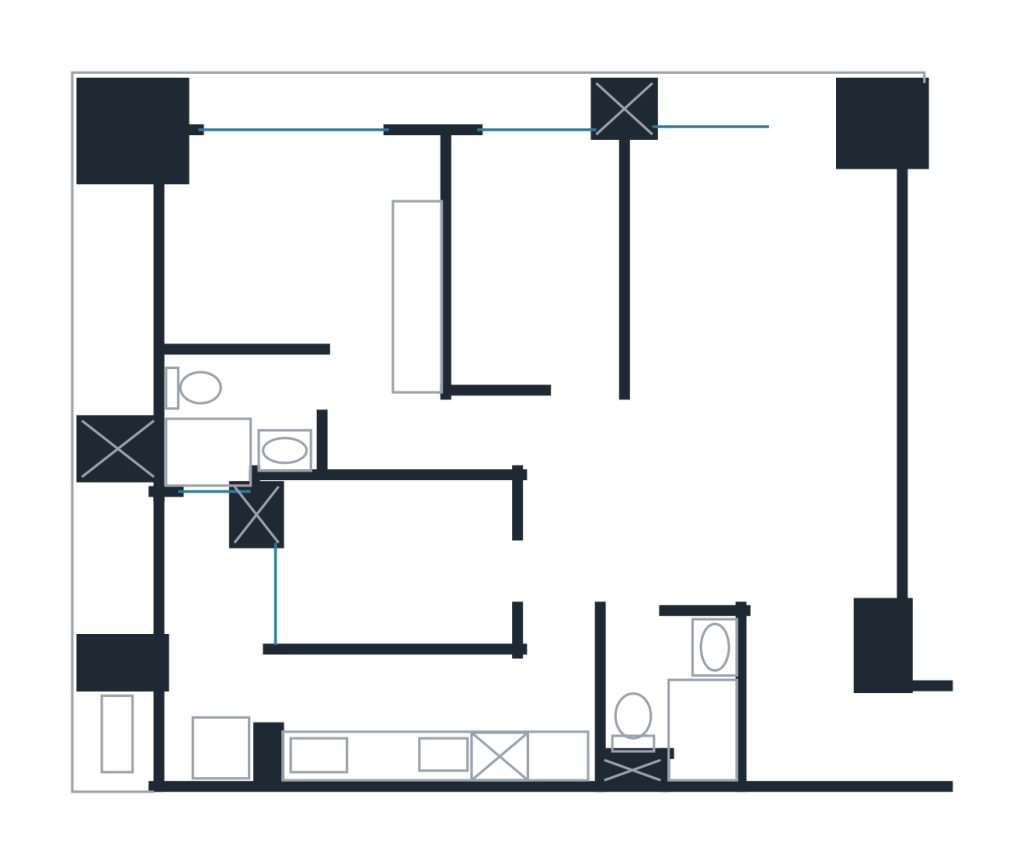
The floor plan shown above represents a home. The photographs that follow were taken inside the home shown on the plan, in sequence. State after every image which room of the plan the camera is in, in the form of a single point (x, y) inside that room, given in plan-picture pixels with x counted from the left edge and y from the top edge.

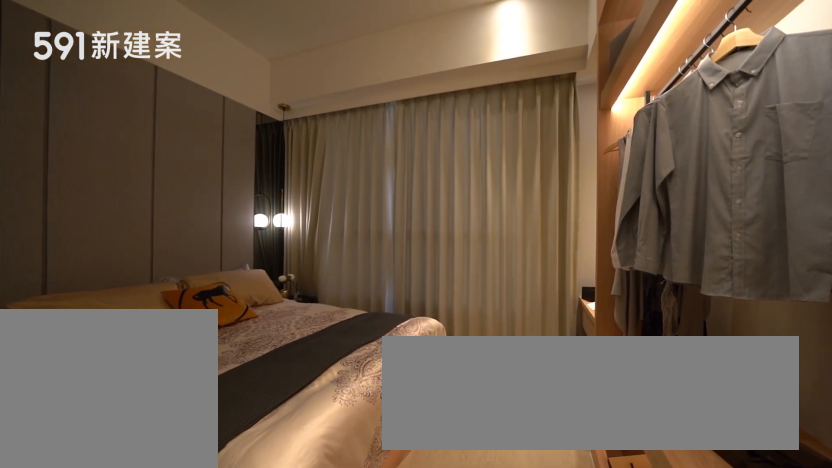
(317, 270)
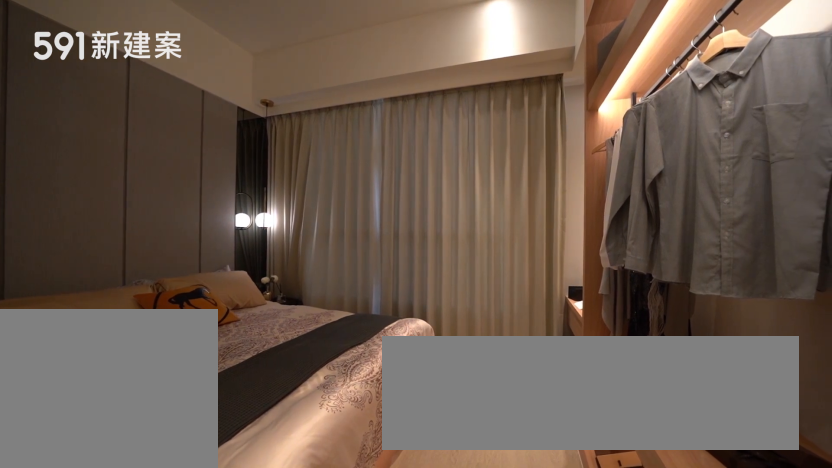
(317, 270)
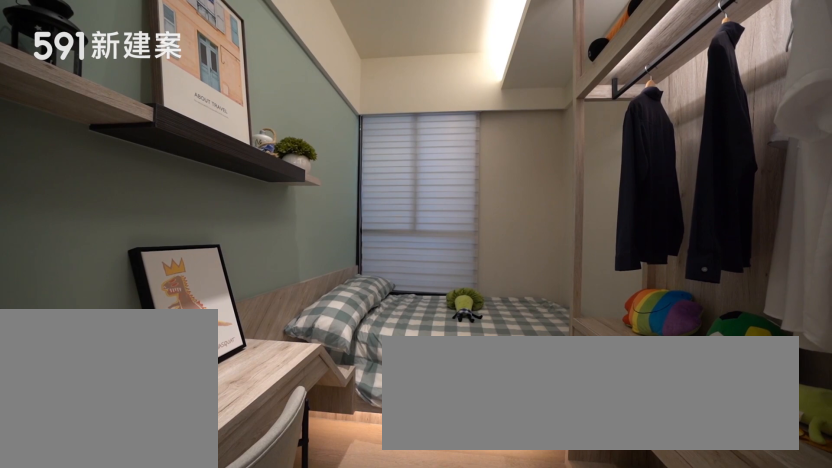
(389, 561)
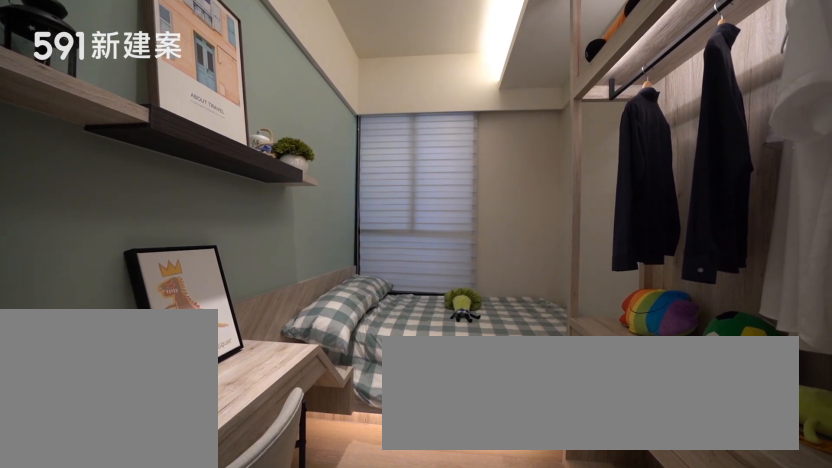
(389, 561)
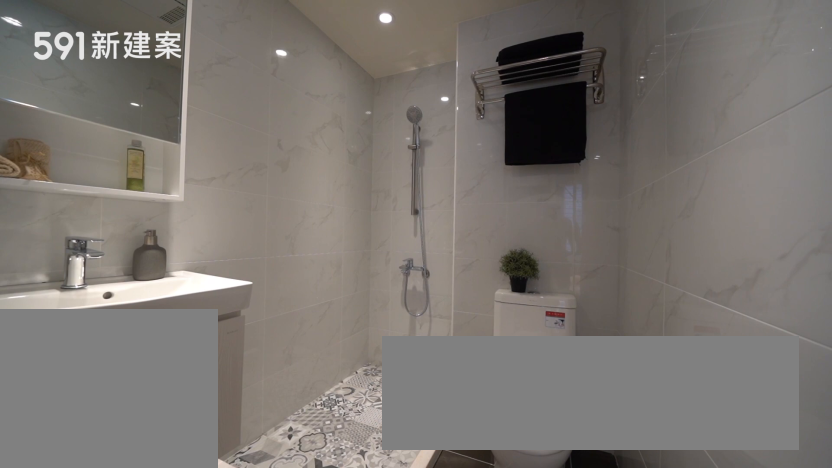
(680, 697)
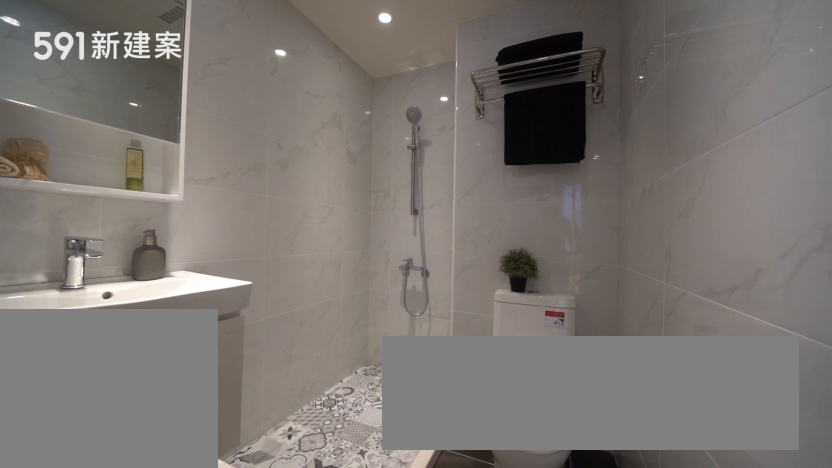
(680, 697)
